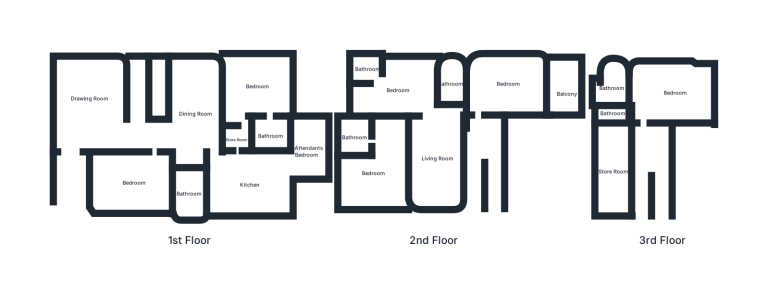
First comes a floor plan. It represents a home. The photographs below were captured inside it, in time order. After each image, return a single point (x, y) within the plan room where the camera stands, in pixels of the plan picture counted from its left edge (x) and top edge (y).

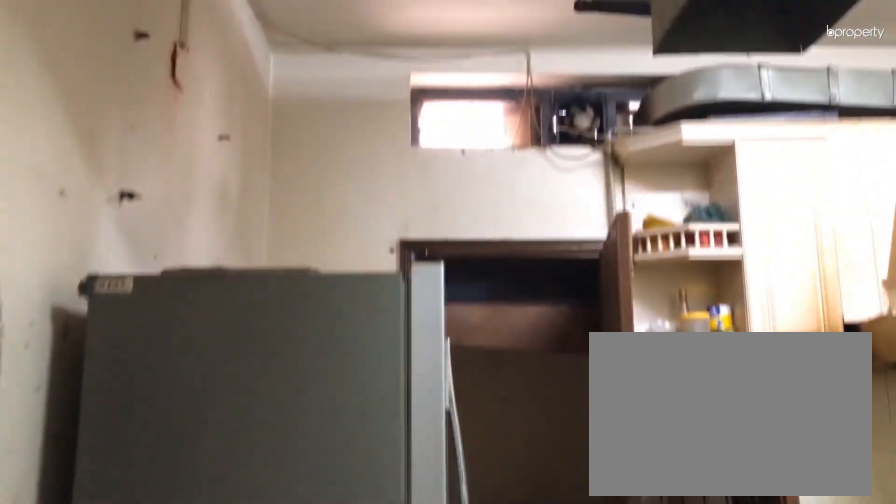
(248, 186)
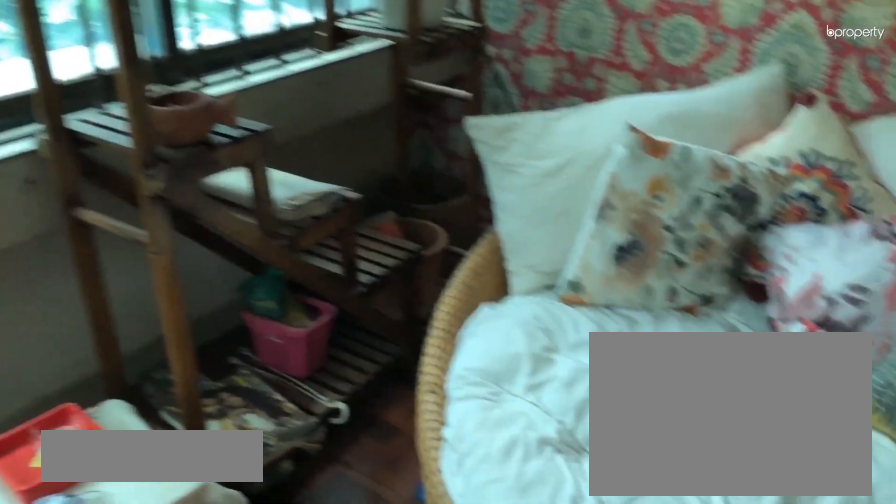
(566, 94)
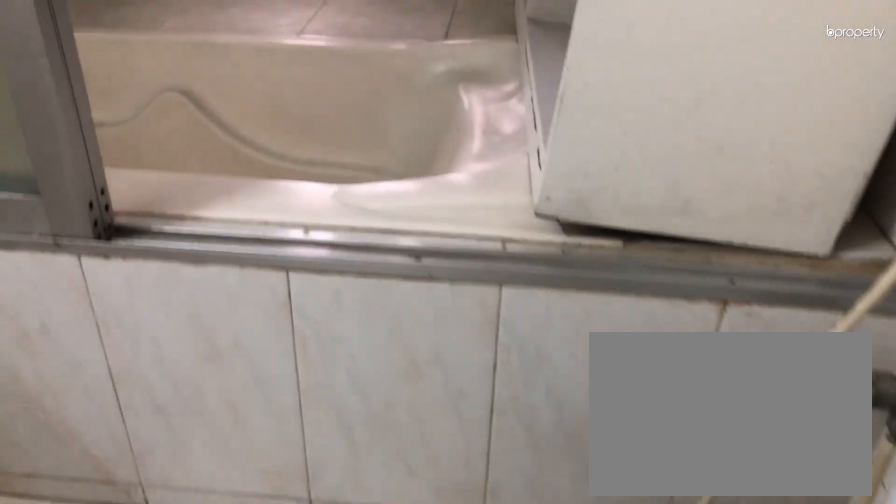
(448, 84)
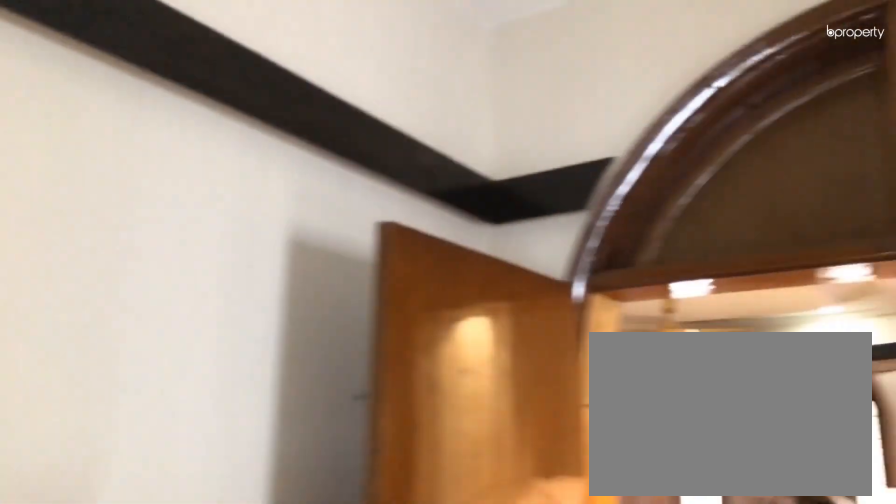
(397, 91)
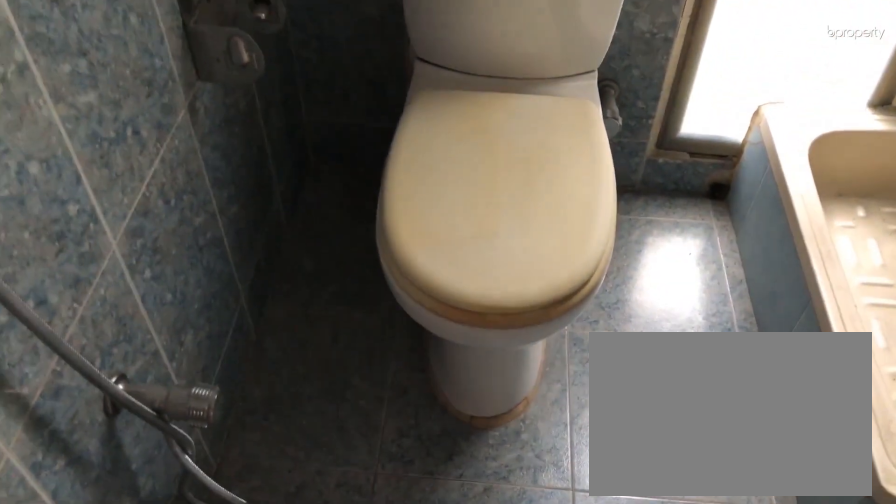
(365, 69)
